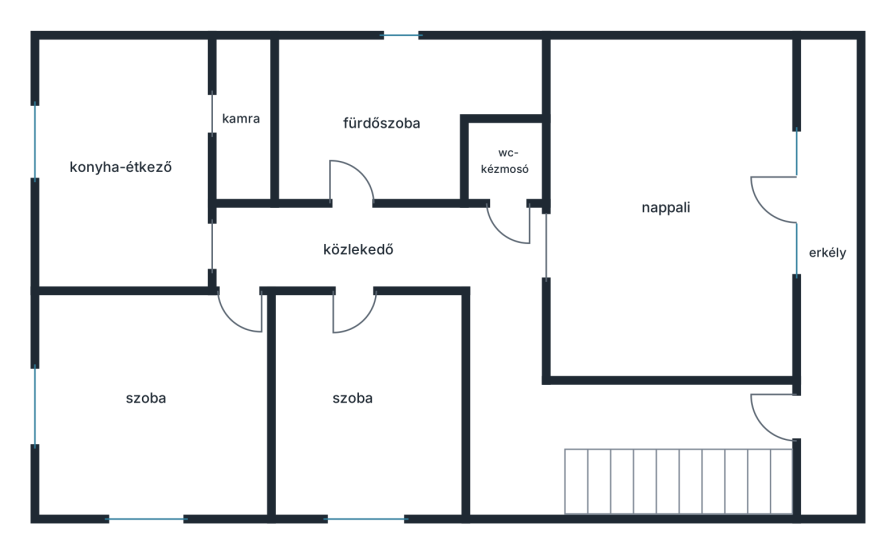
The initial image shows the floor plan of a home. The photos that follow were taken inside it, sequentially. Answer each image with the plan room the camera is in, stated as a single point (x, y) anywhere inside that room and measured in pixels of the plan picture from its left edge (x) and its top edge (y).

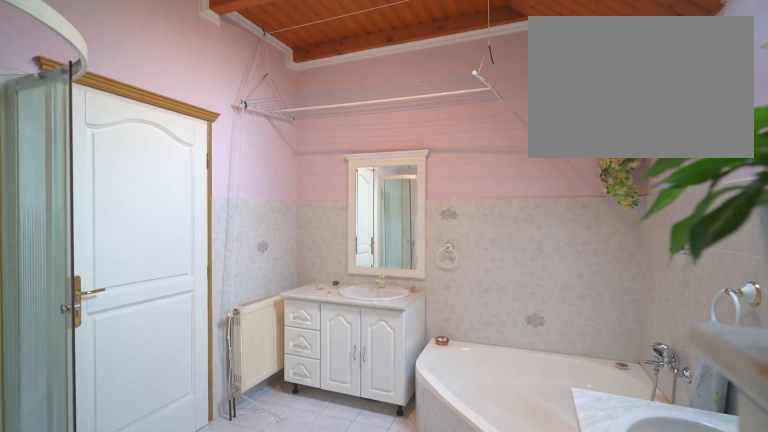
(360, 115)
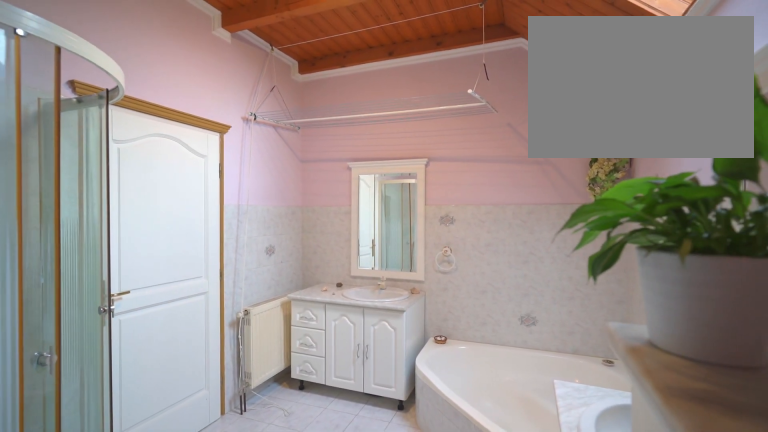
(360, 115)
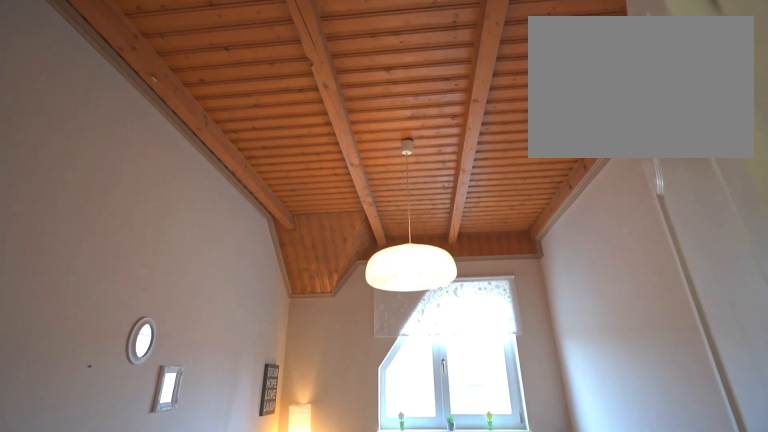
(362, 412)
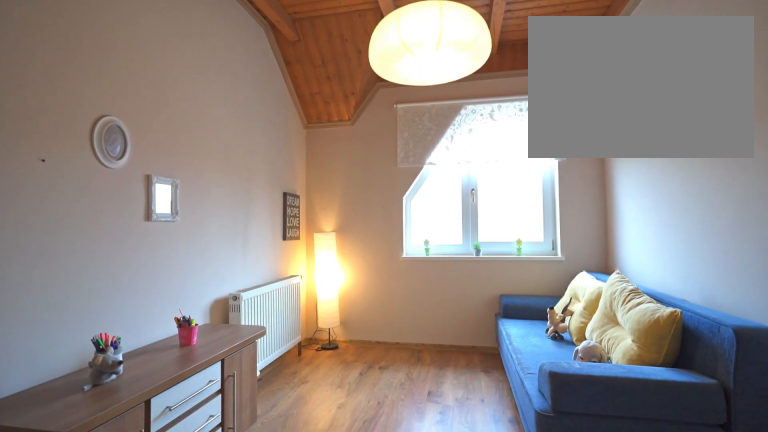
(362, 412)
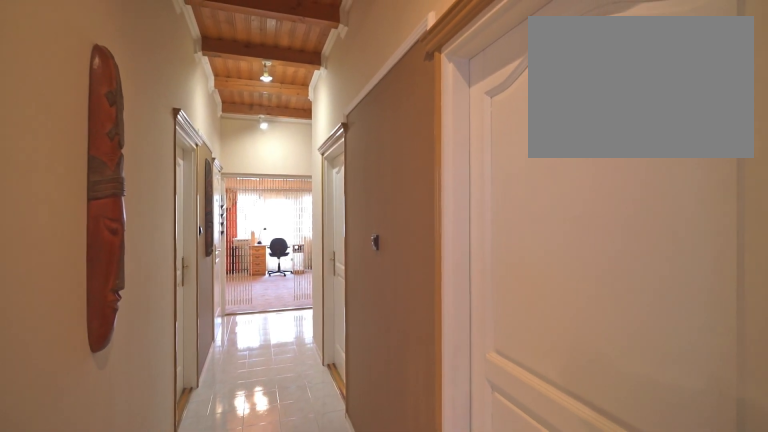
(360, 247)
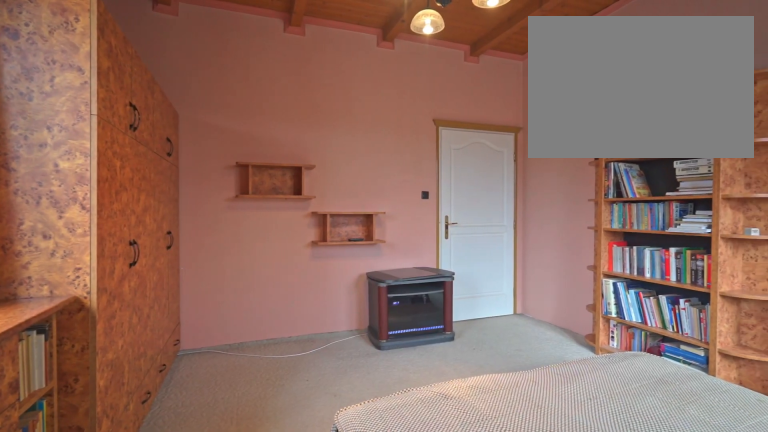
(160, 434)
